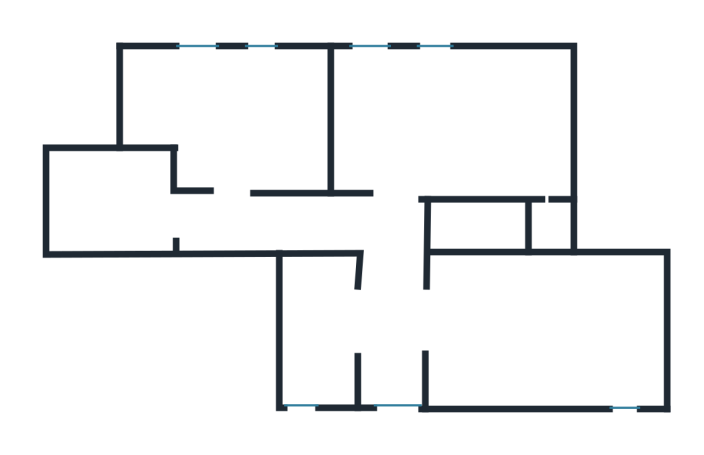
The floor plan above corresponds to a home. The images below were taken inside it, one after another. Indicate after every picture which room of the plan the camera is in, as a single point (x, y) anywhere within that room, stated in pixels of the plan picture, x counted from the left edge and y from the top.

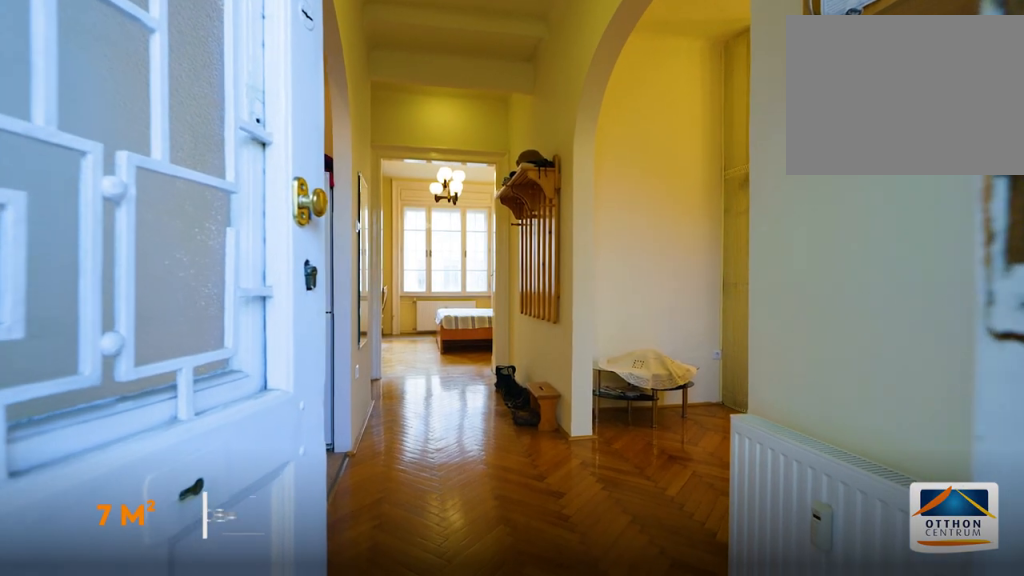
(394, 357)
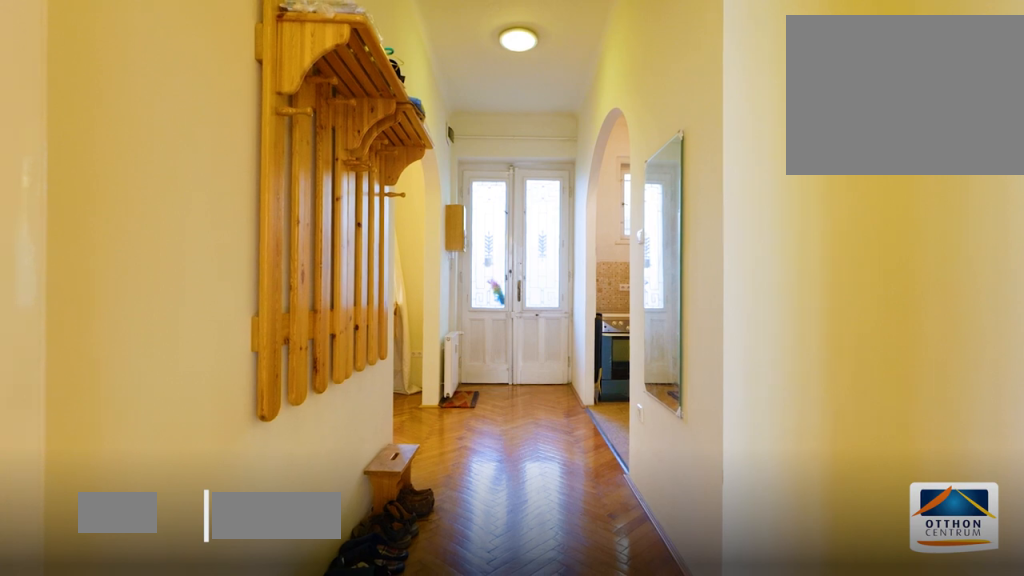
(394, 357)
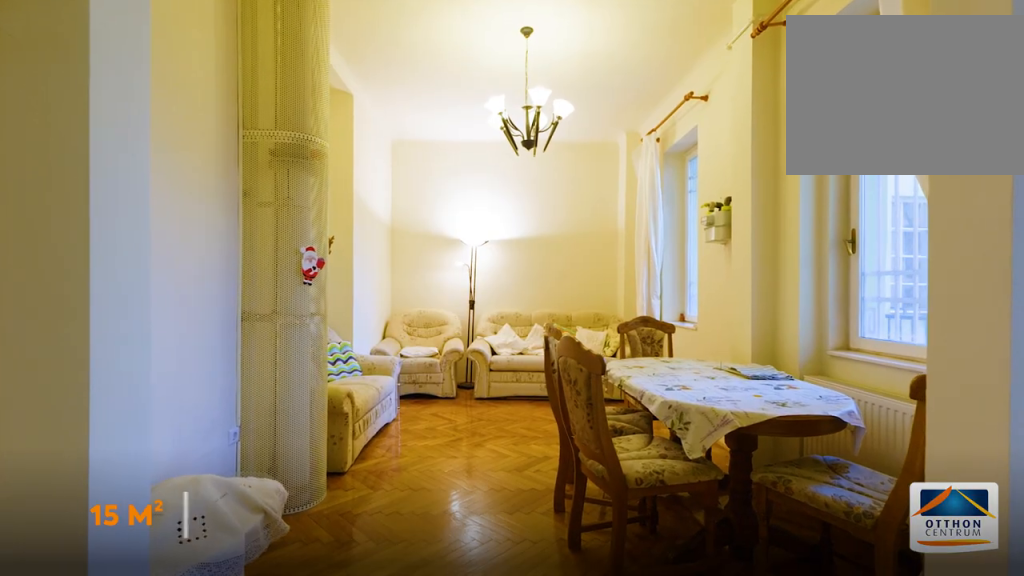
(534, 341)
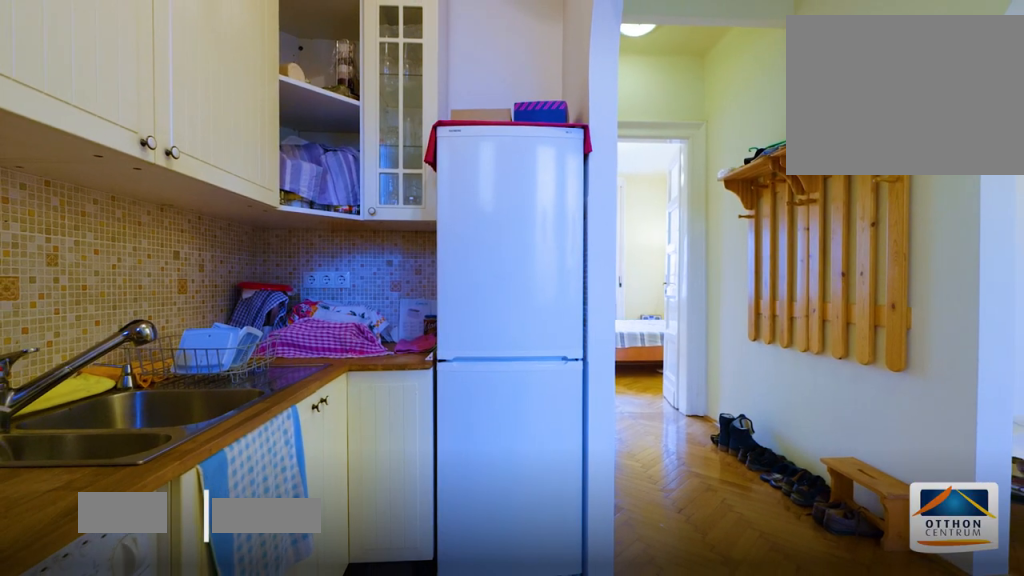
(323, 343)
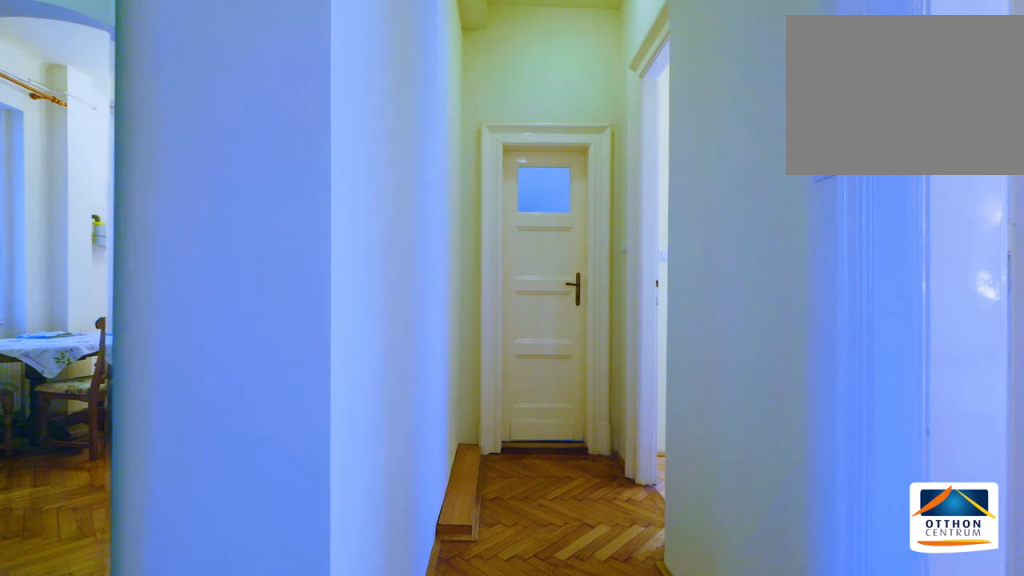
(400, 220)
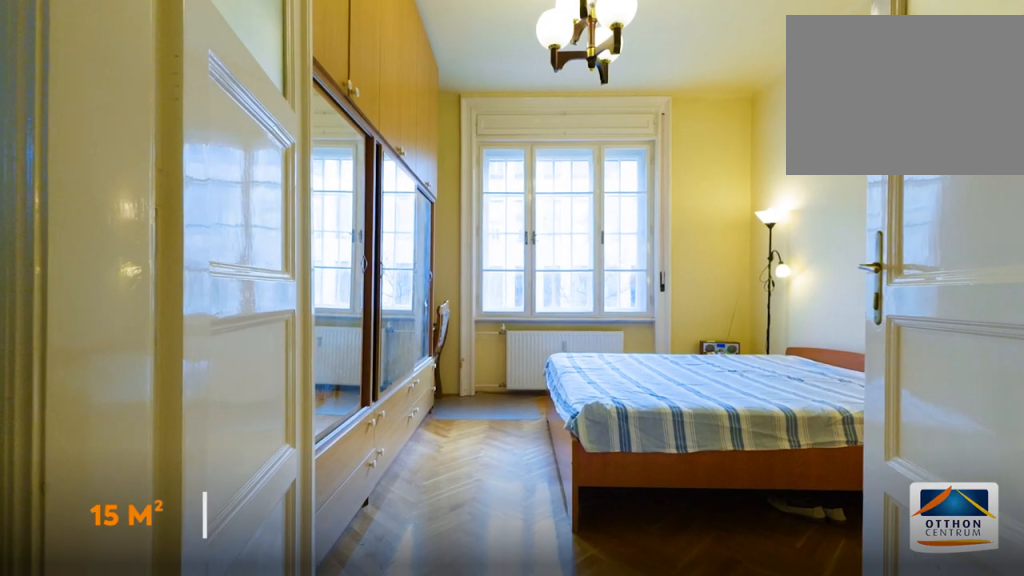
(456, 118)
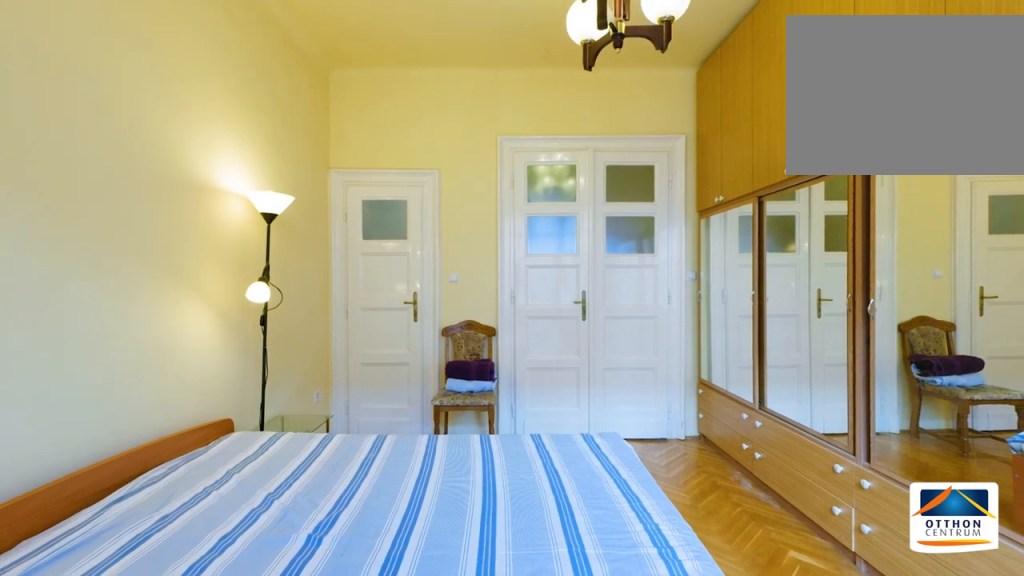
(456, 118)
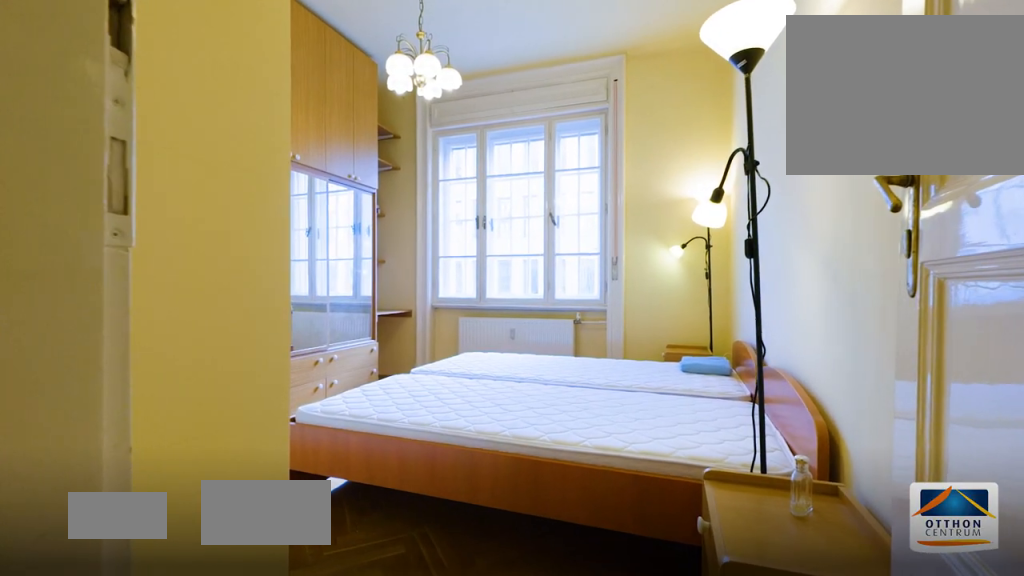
(255, 118)
